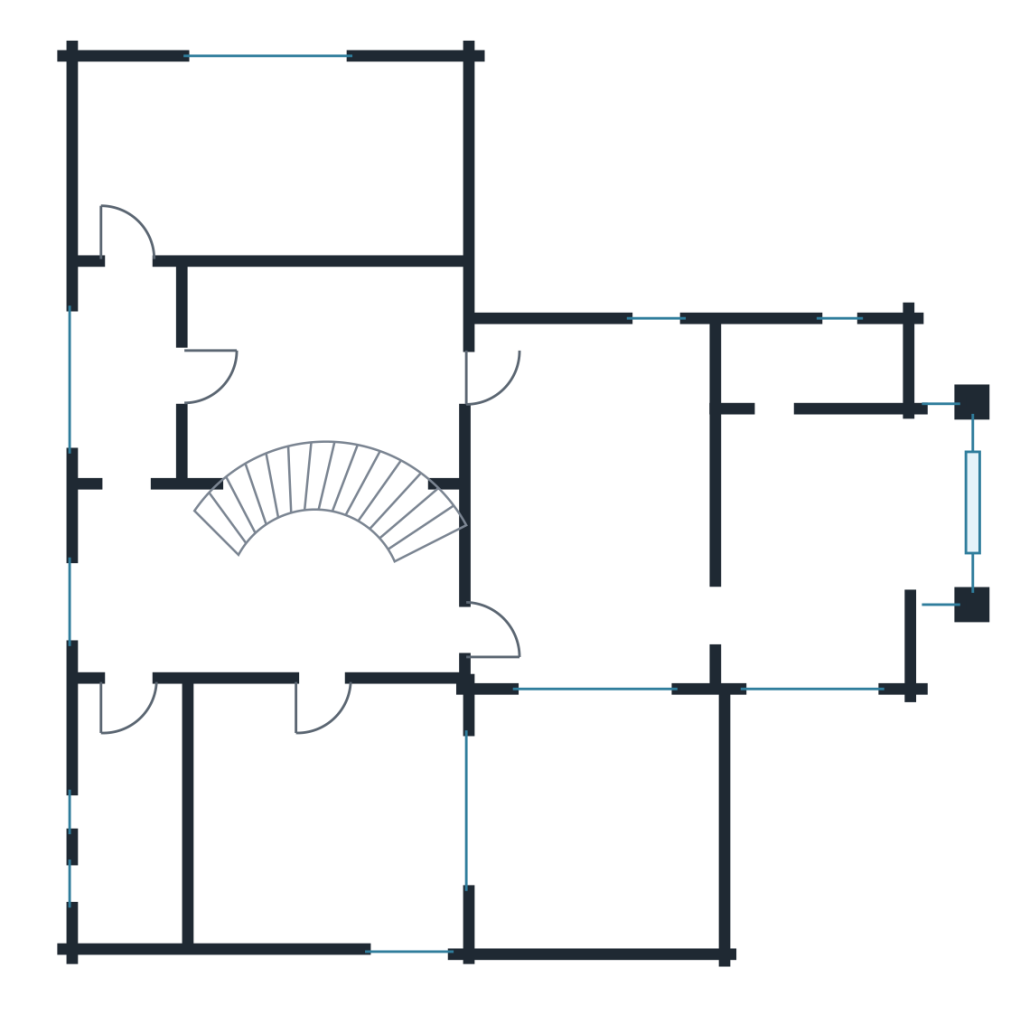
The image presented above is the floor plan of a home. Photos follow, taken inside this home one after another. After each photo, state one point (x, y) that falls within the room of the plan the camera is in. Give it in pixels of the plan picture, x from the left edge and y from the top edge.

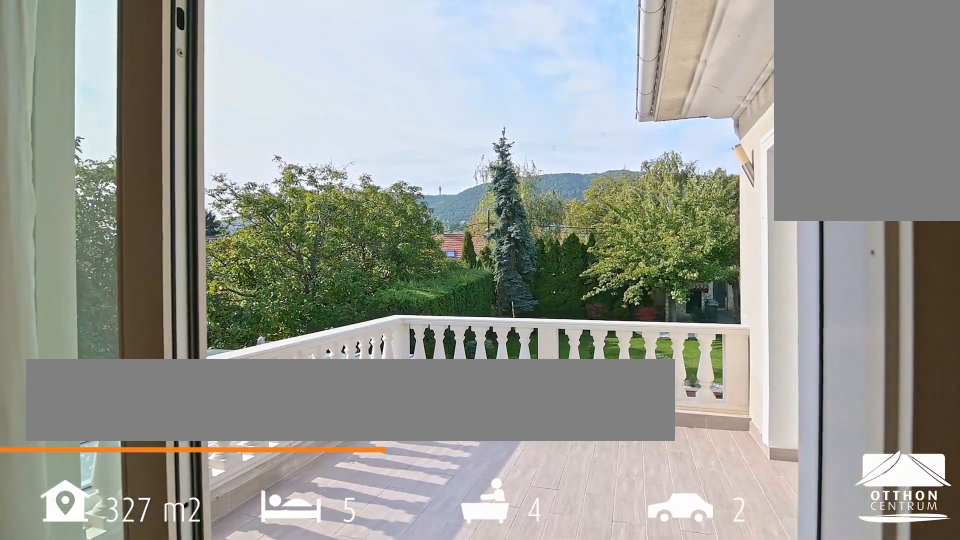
(593, 822)
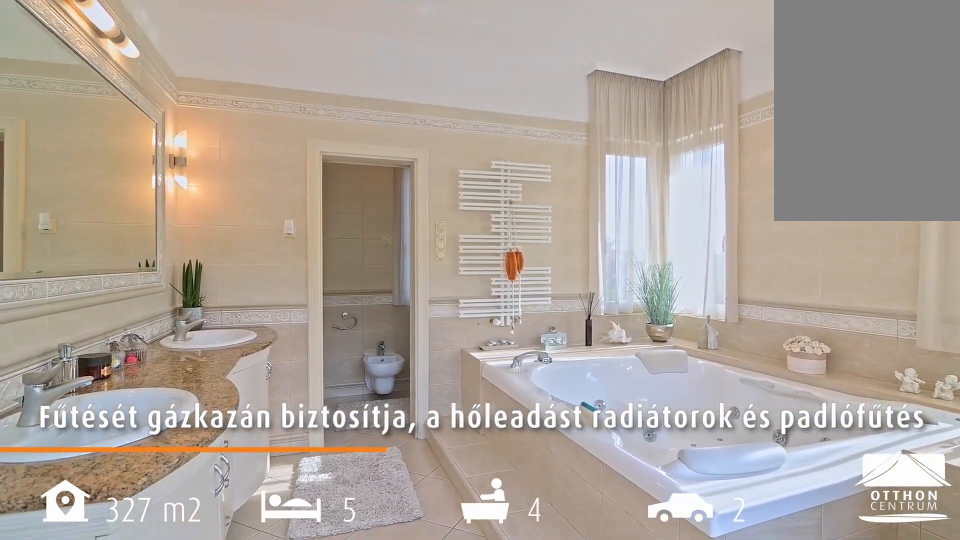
(829, 542)
